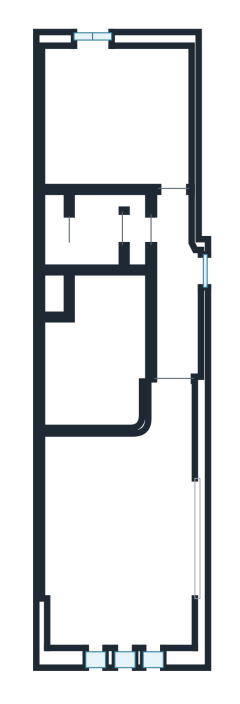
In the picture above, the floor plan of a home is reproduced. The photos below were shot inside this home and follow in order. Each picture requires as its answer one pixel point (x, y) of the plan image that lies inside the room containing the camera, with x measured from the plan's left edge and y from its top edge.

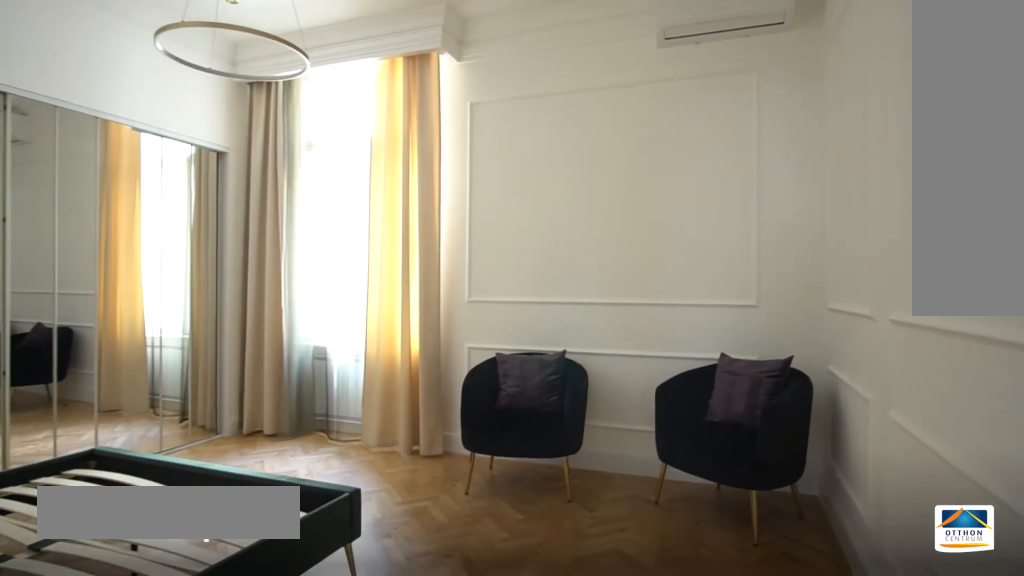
(123, 124)
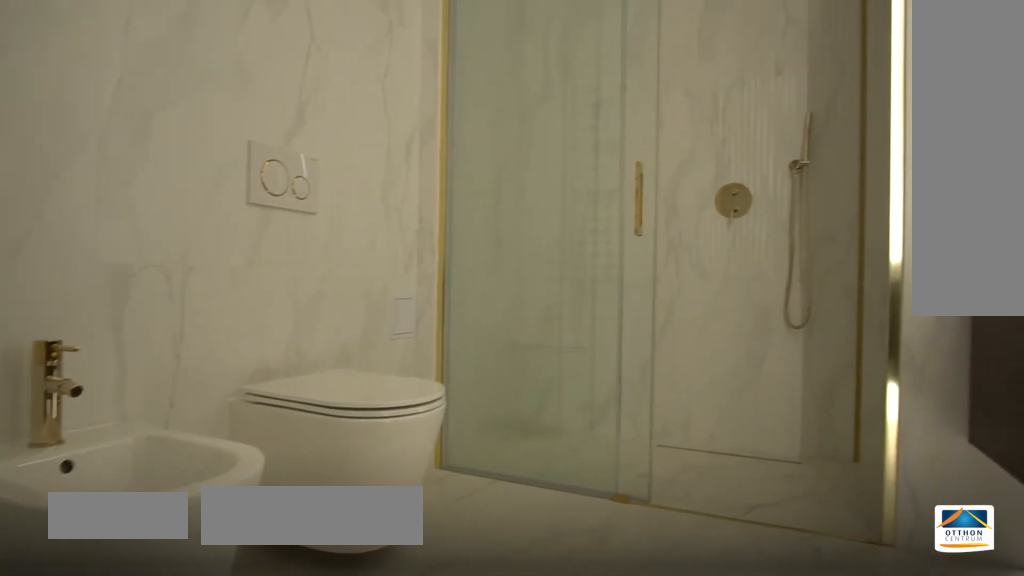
(97, 227)
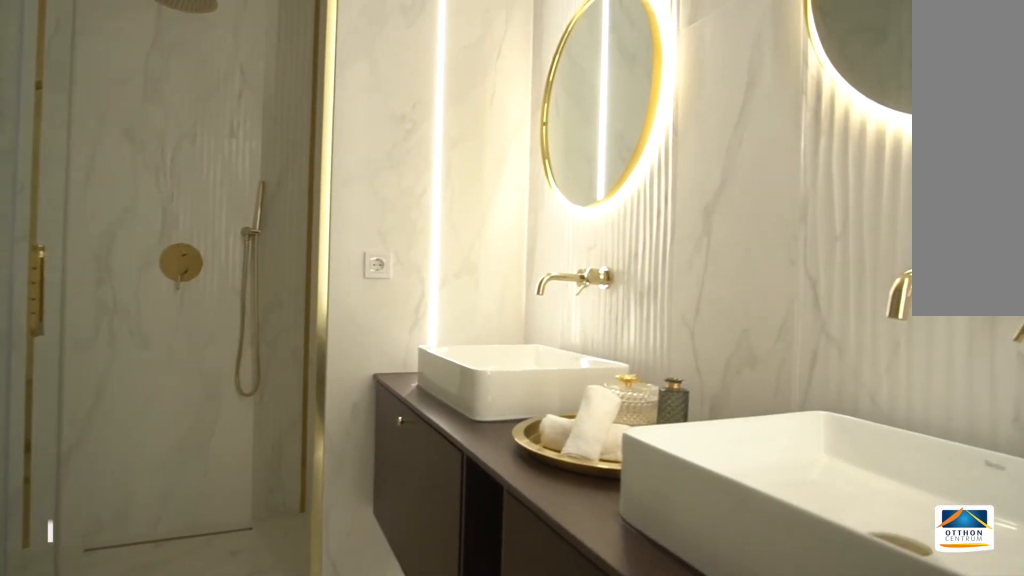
(97, 227)
